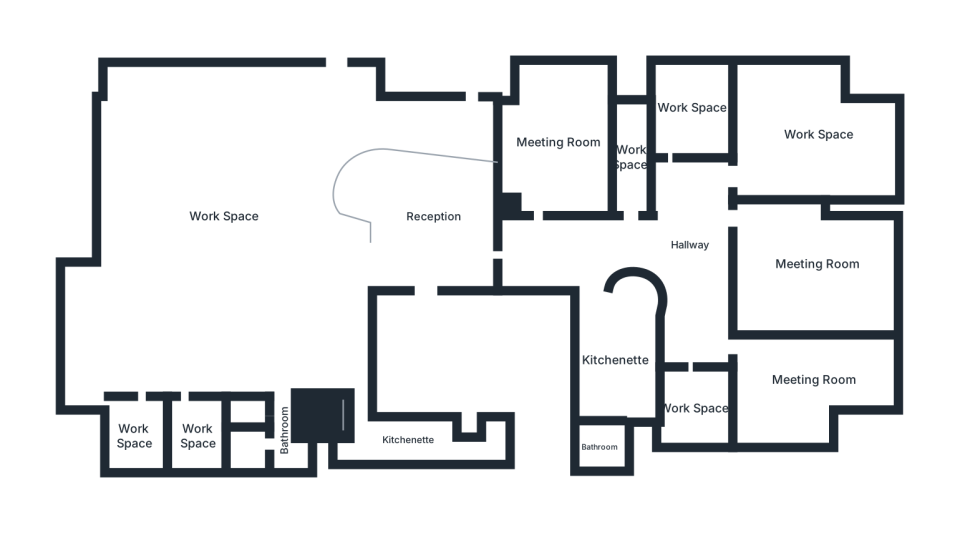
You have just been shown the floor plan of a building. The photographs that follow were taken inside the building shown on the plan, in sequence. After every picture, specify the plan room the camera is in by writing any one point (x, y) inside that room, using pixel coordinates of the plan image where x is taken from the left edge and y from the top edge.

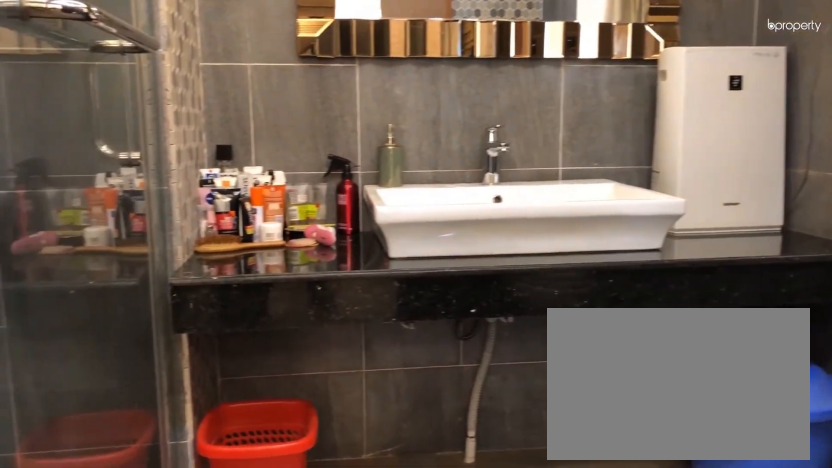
(600, 447)
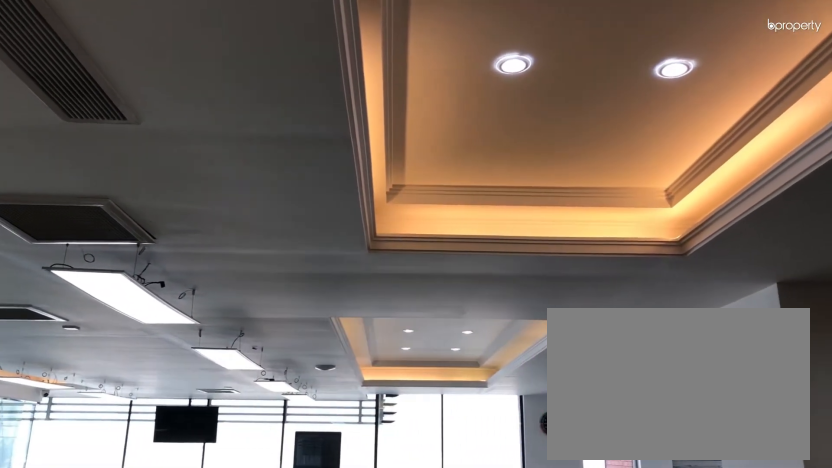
(224, 215)
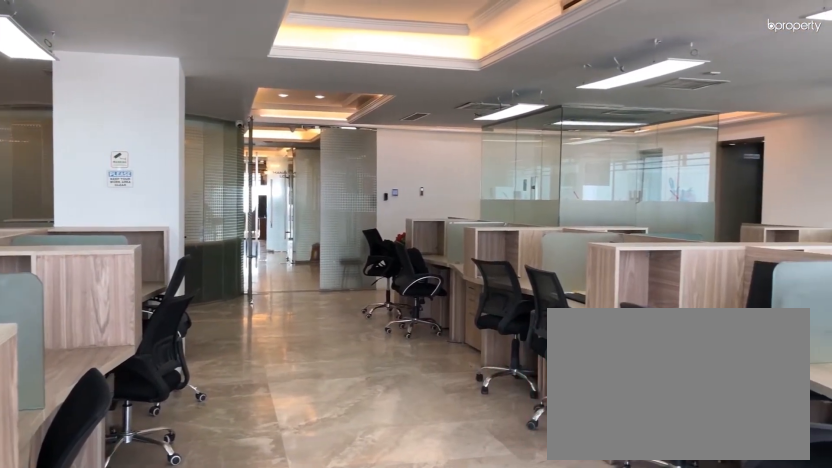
(224, 215)
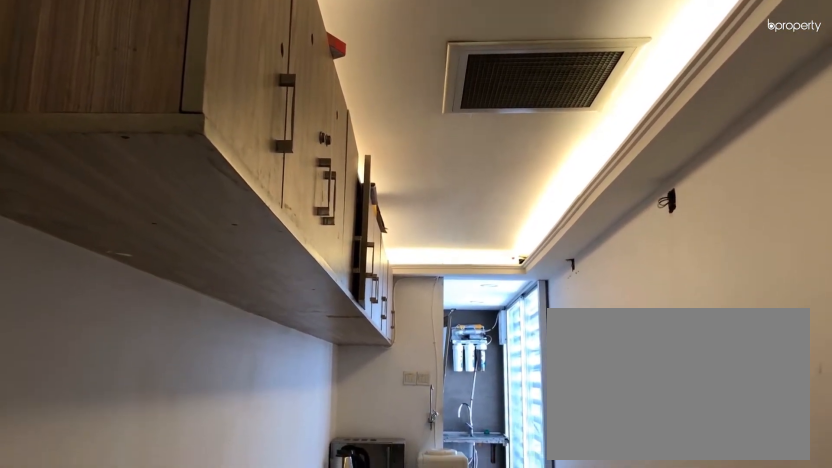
(407, 440)
